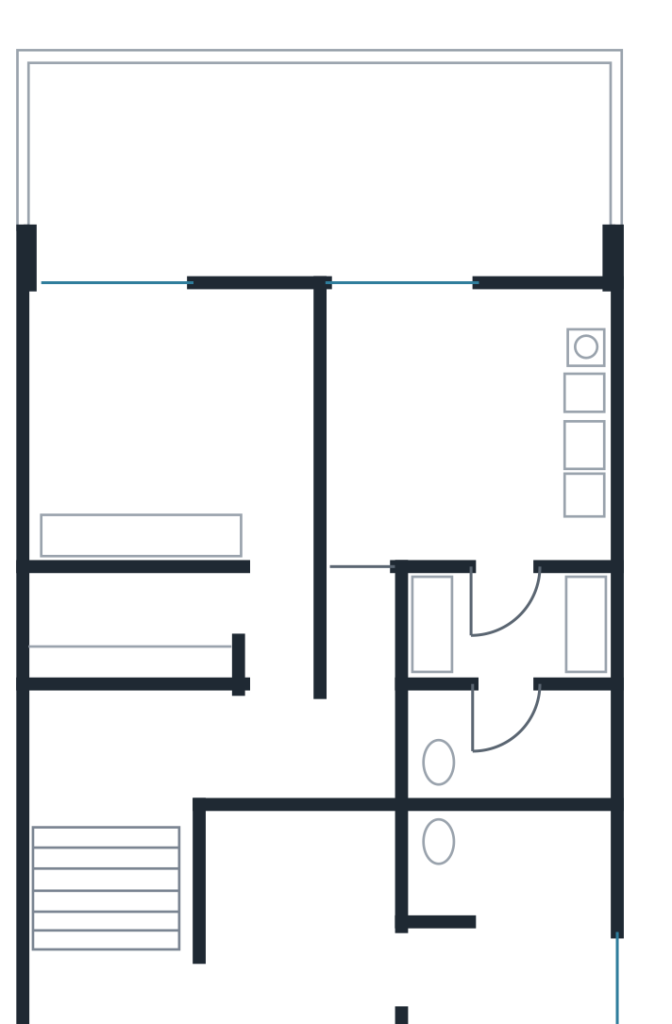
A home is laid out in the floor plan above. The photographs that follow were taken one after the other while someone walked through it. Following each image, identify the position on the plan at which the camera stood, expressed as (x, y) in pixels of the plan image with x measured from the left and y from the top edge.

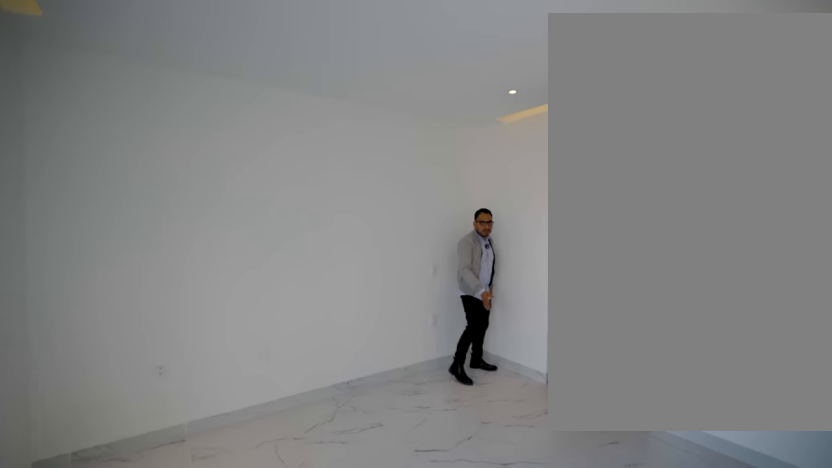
(431, 358)
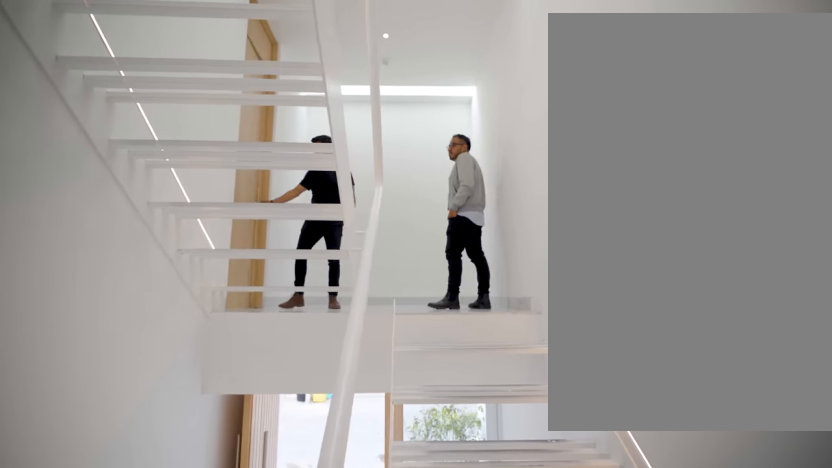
(68, 745)
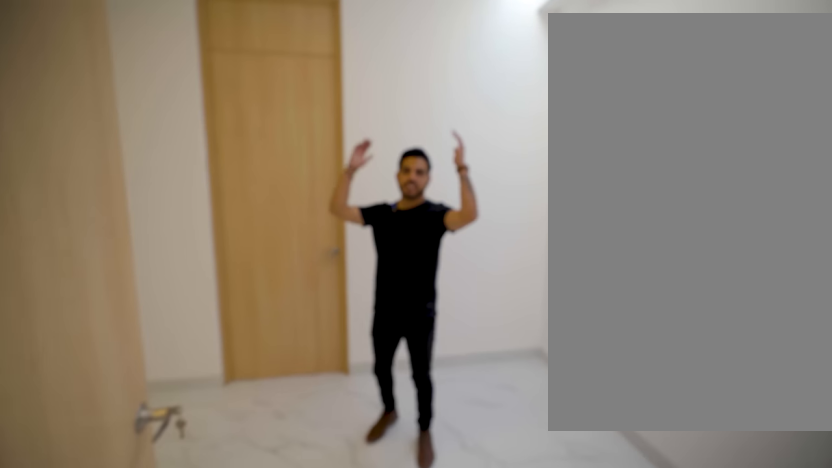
(136, 995)
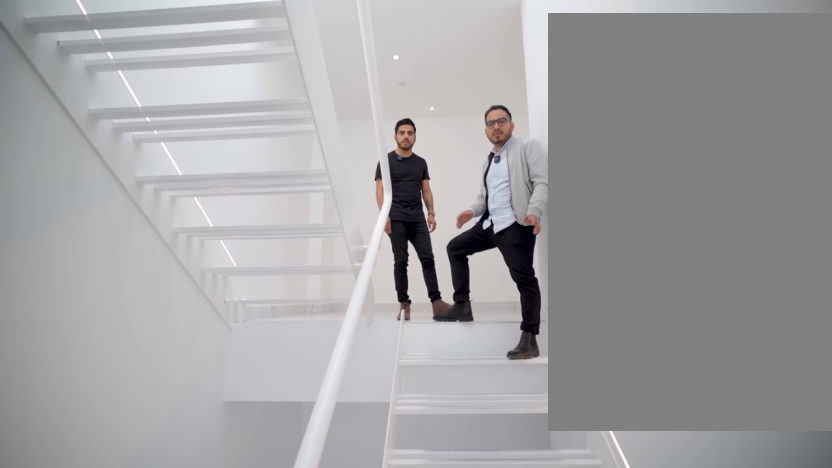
(171, 992)
